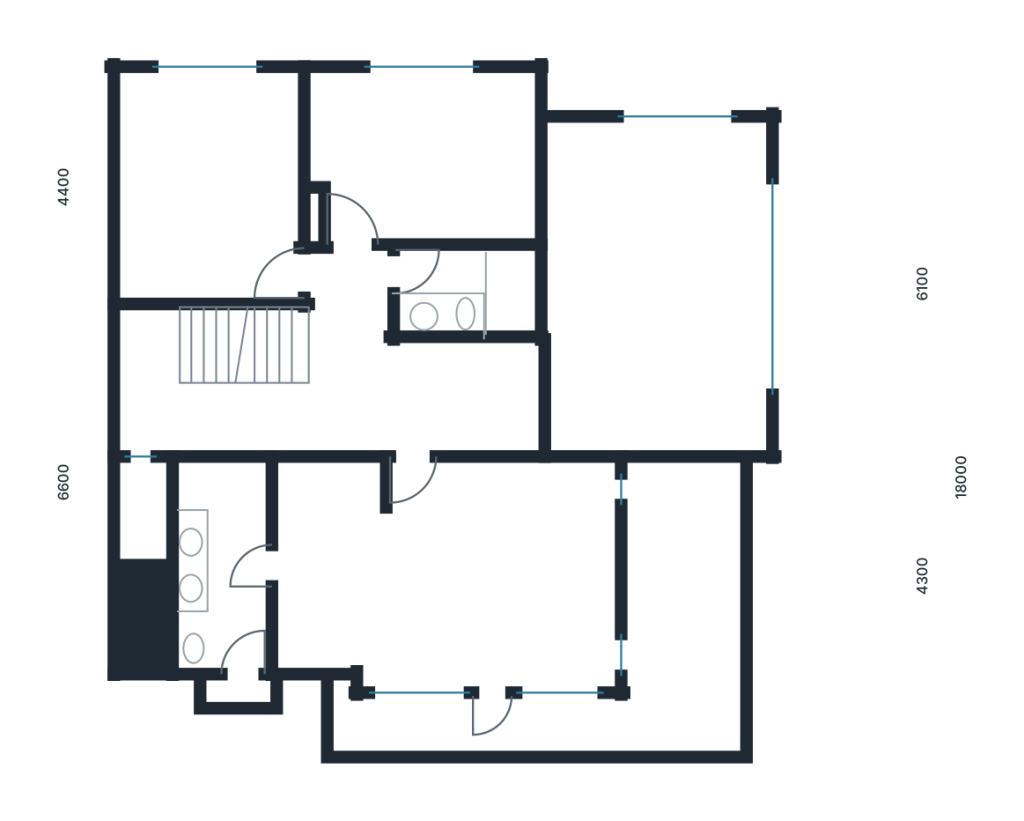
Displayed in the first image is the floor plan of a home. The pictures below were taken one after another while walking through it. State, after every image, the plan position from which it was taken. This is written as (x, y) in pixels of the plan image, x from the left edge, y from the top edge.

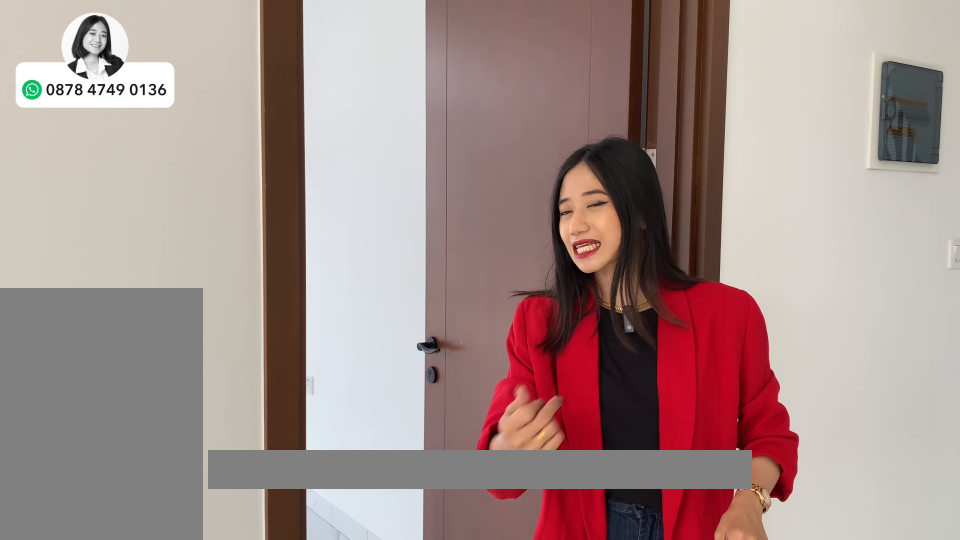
(518, 540)
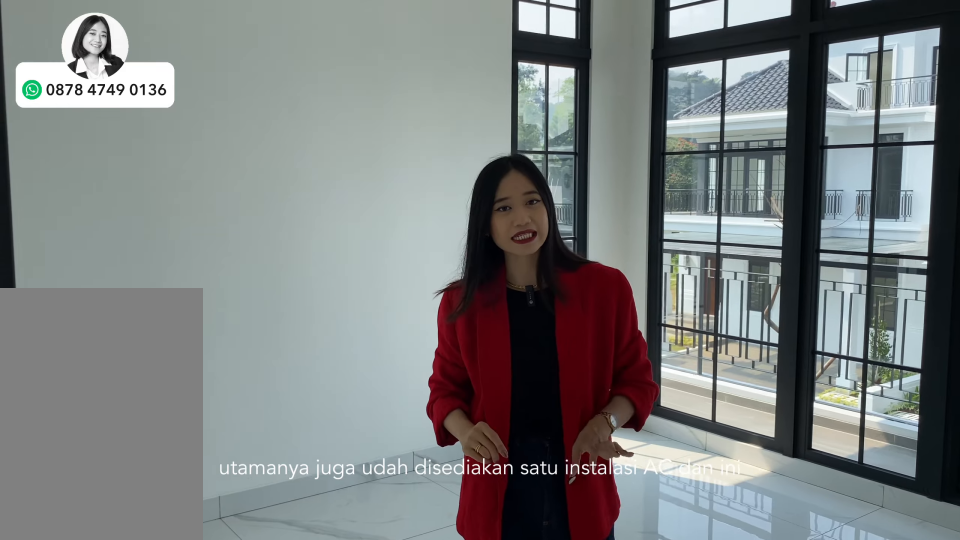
(518, 540)
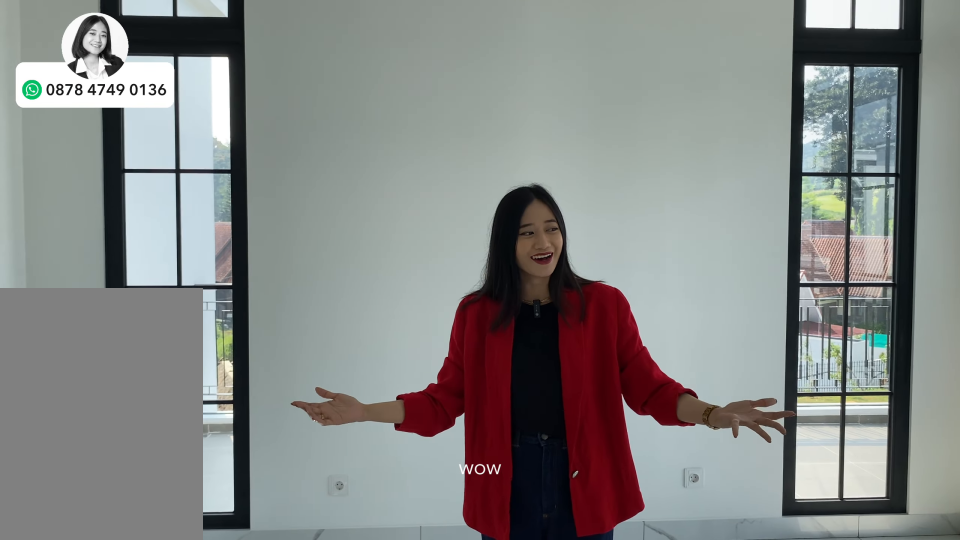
(518, 540)
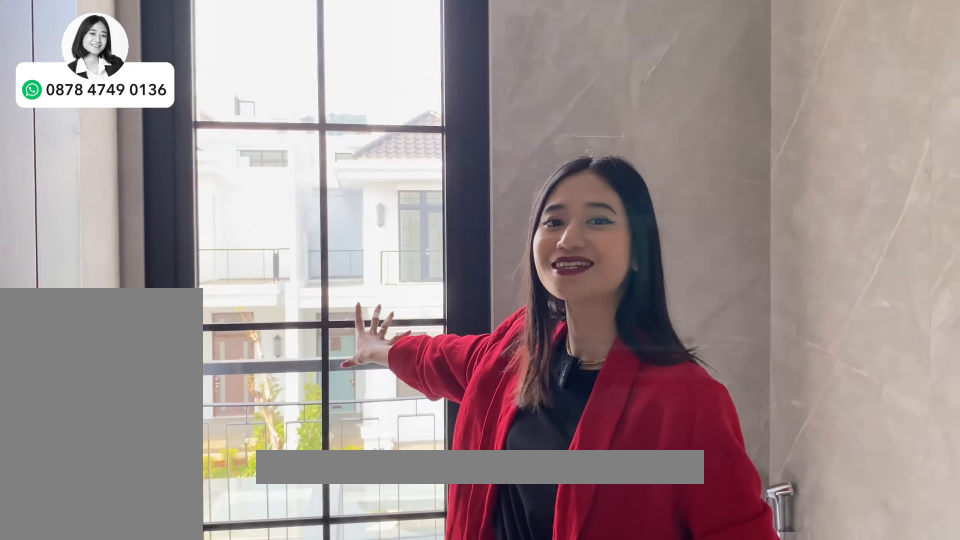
(236, 553)
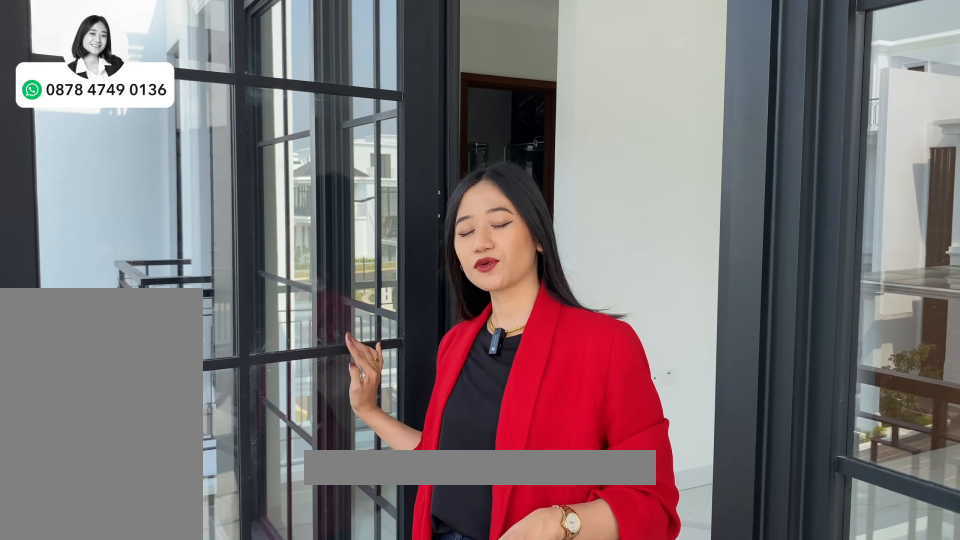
(536, 729)
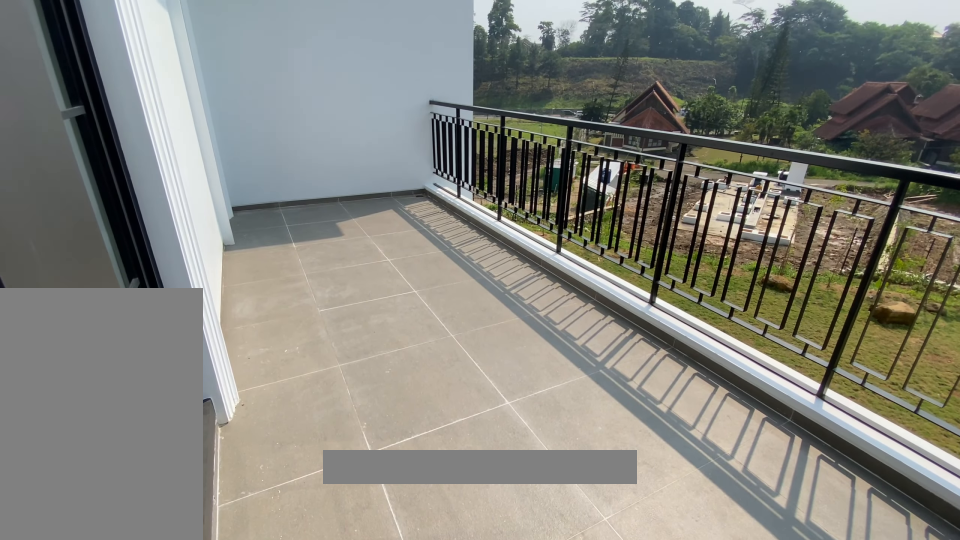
(697, 589)
